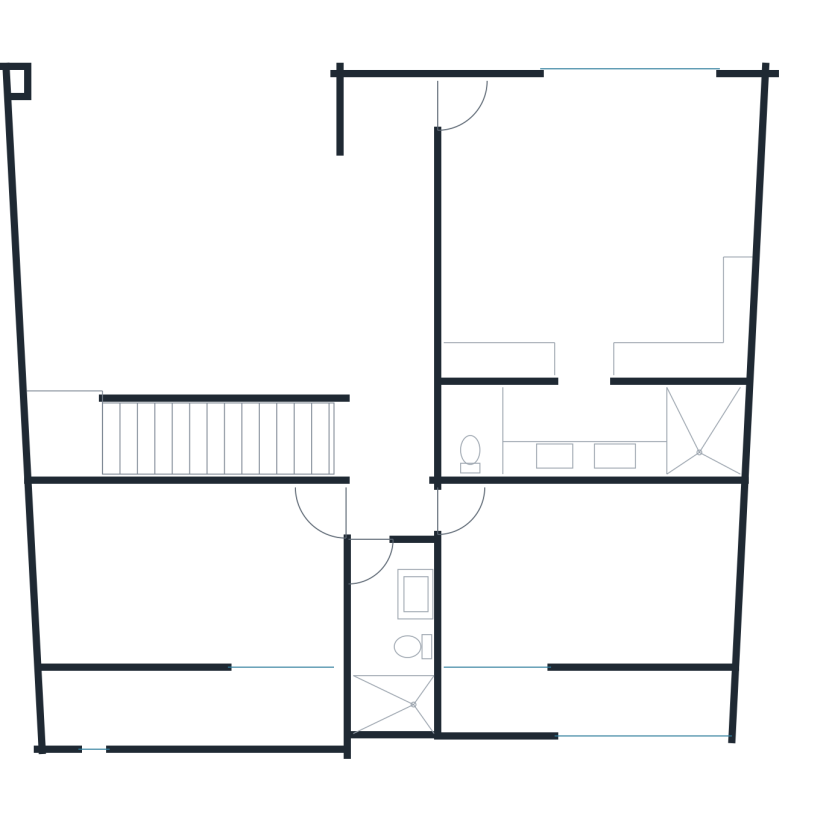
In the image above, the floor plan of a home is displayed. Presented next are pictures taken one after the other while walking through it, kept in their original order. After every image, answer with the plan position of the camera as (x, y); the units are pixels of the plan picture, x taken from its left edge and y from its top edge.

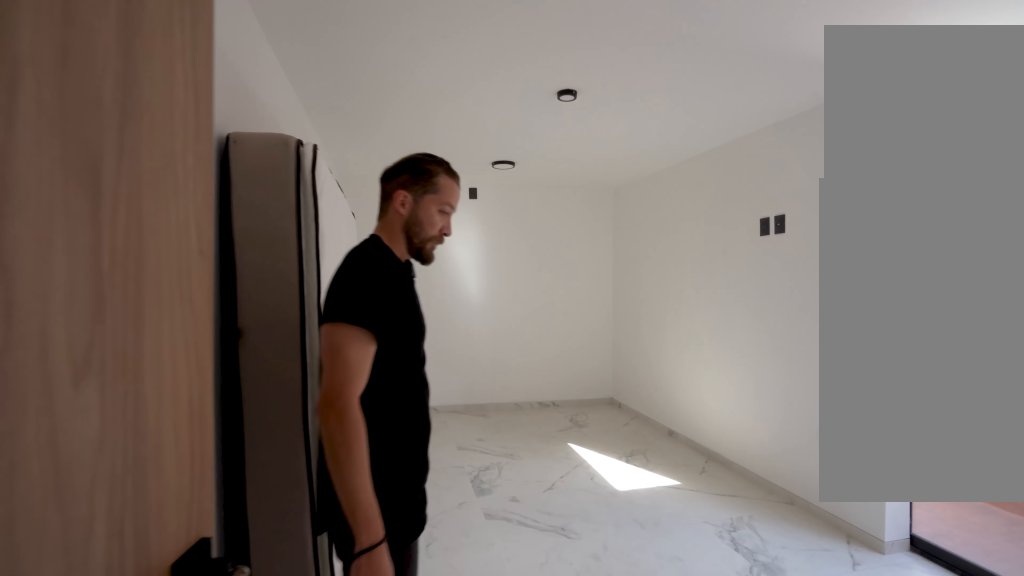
(410, 512)
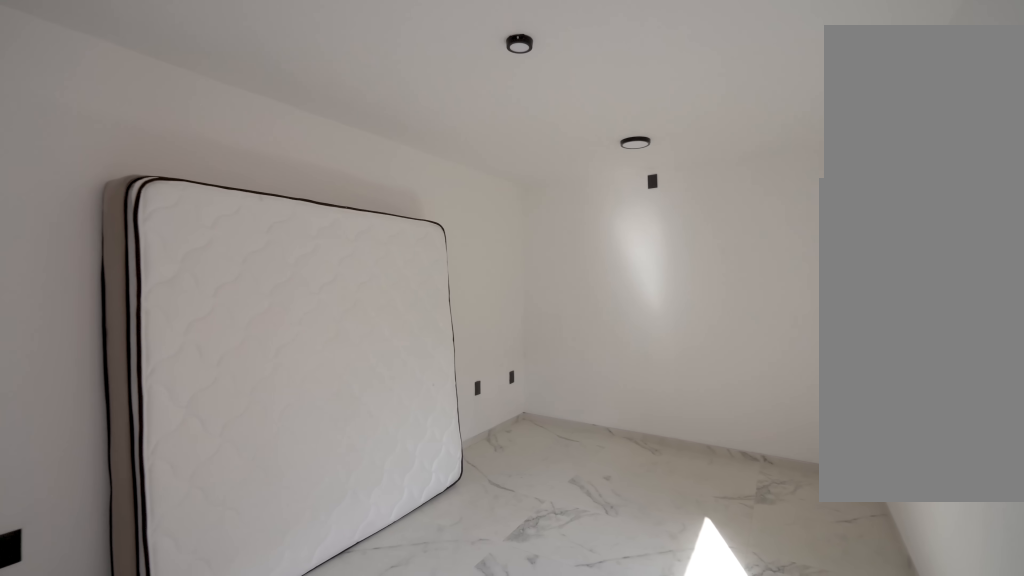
(491, 516)
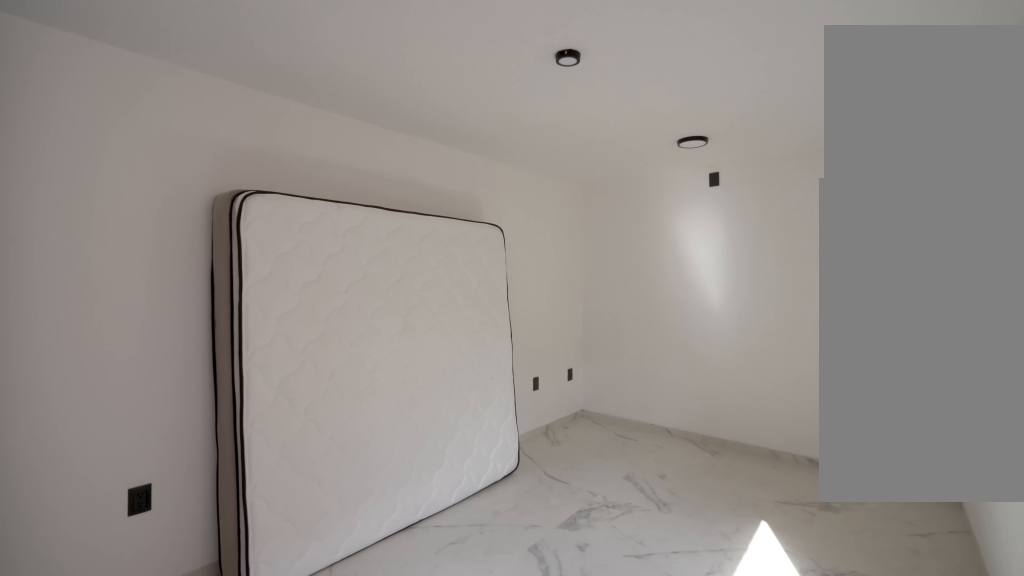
(474, 565)
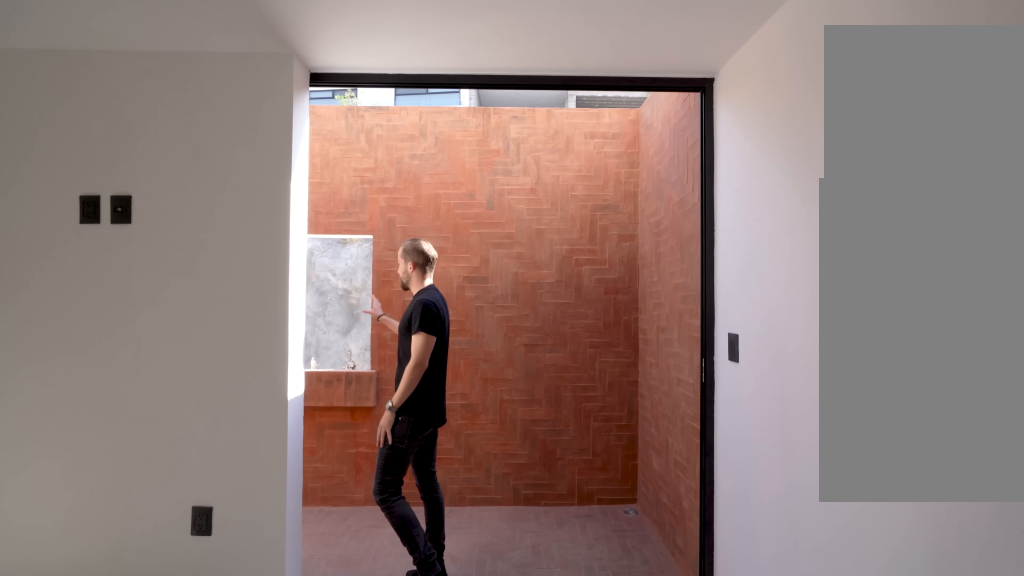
(463, 634)
